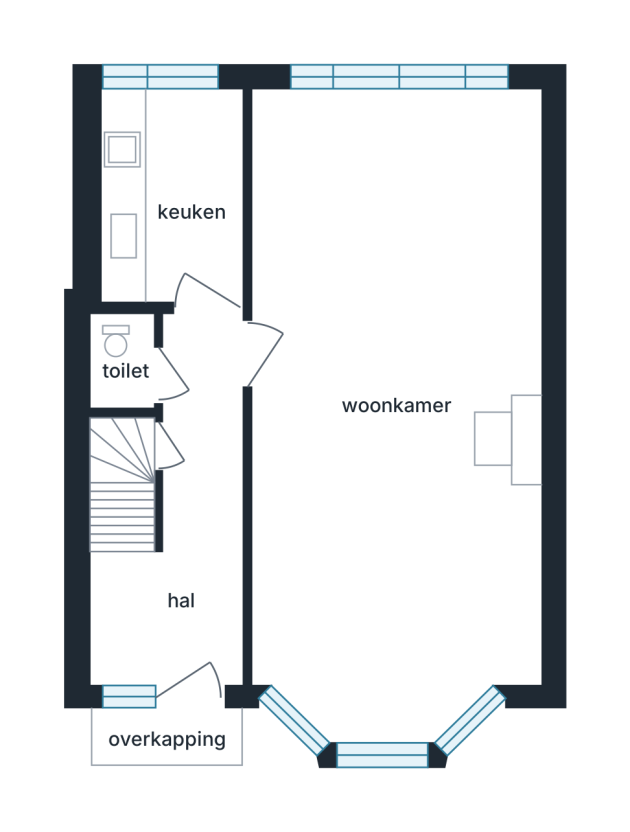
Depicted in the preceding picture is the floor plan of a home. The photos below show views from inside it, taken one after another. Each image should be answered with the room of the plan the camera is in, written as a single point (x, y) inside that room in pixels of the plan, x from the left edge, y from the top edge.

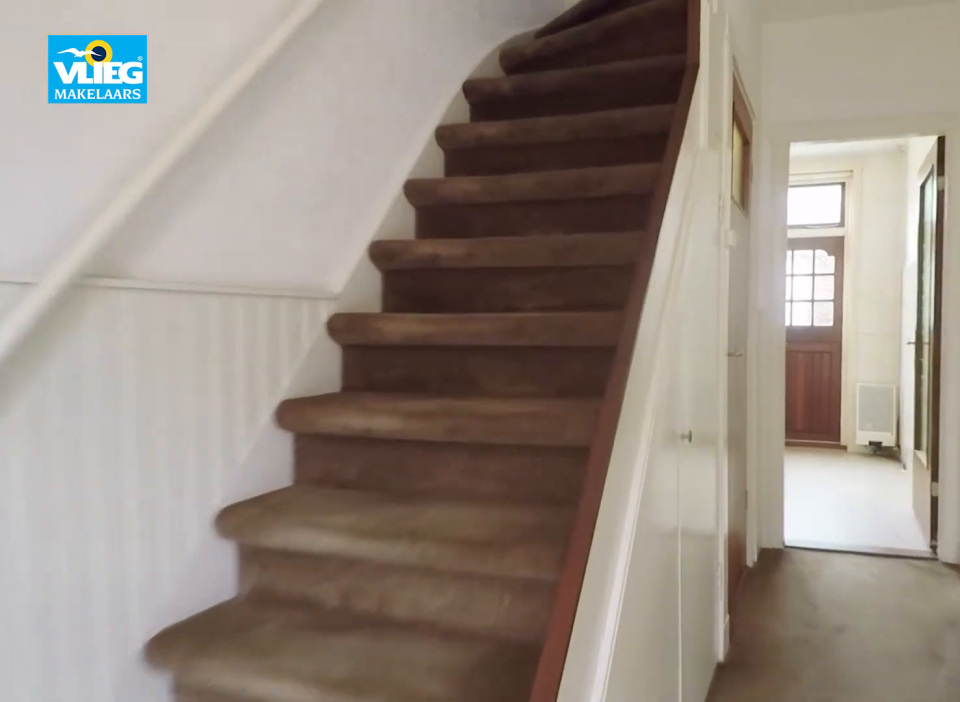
(184, 527)
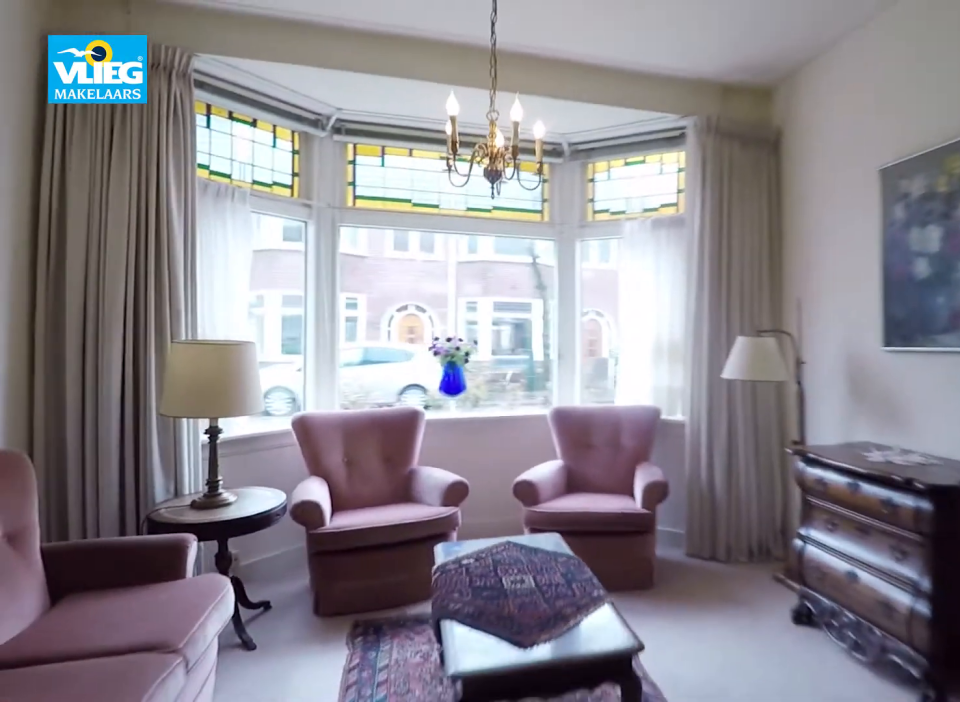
(387, 149)
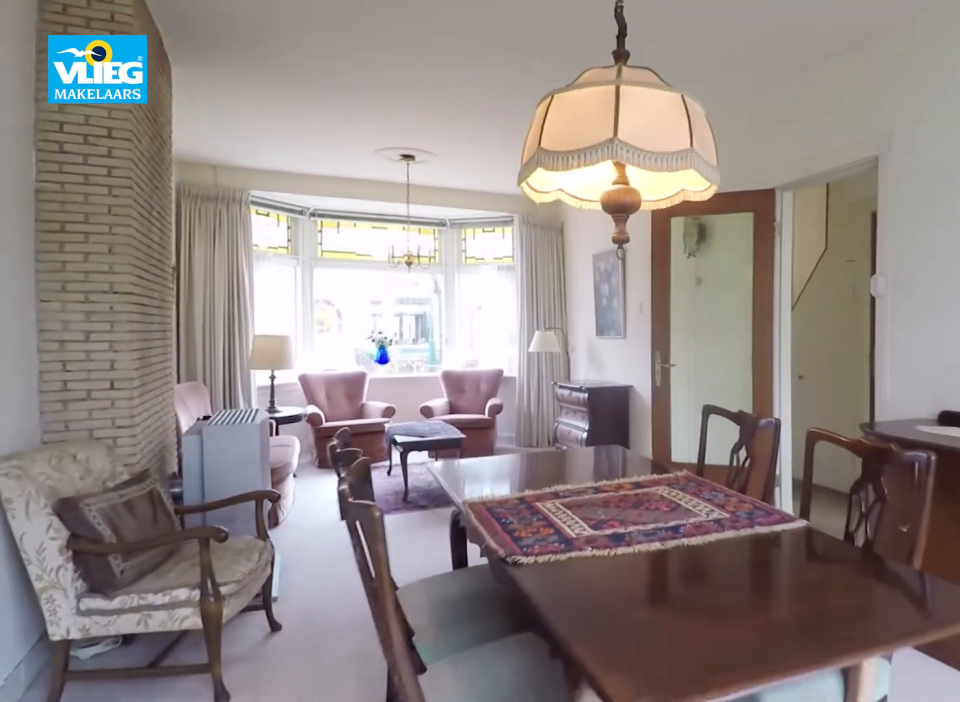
(387, 149)
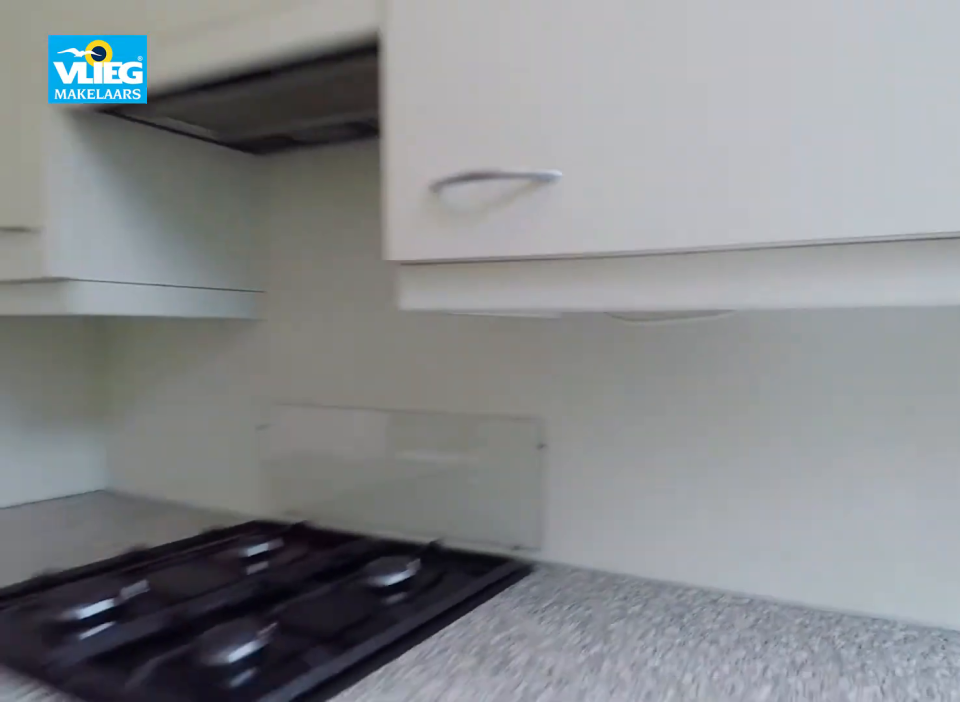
(172, 194)
